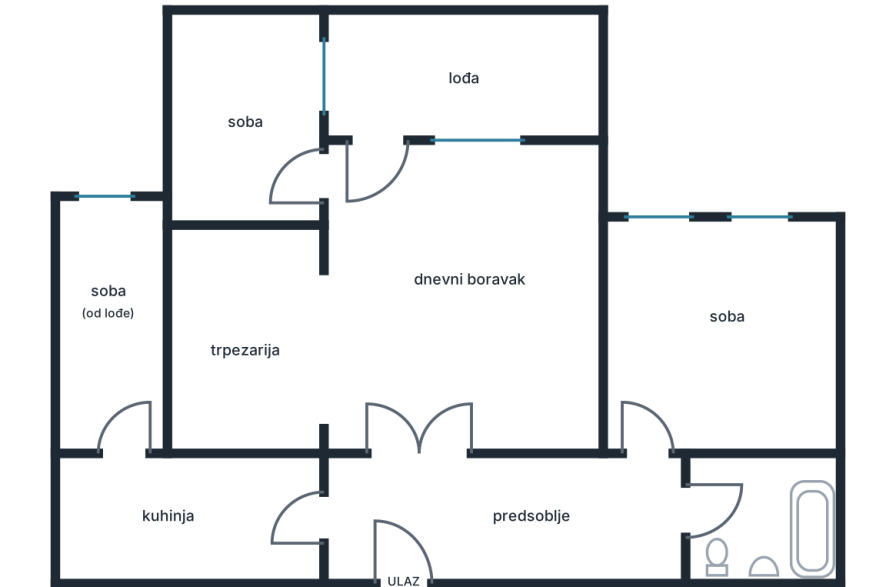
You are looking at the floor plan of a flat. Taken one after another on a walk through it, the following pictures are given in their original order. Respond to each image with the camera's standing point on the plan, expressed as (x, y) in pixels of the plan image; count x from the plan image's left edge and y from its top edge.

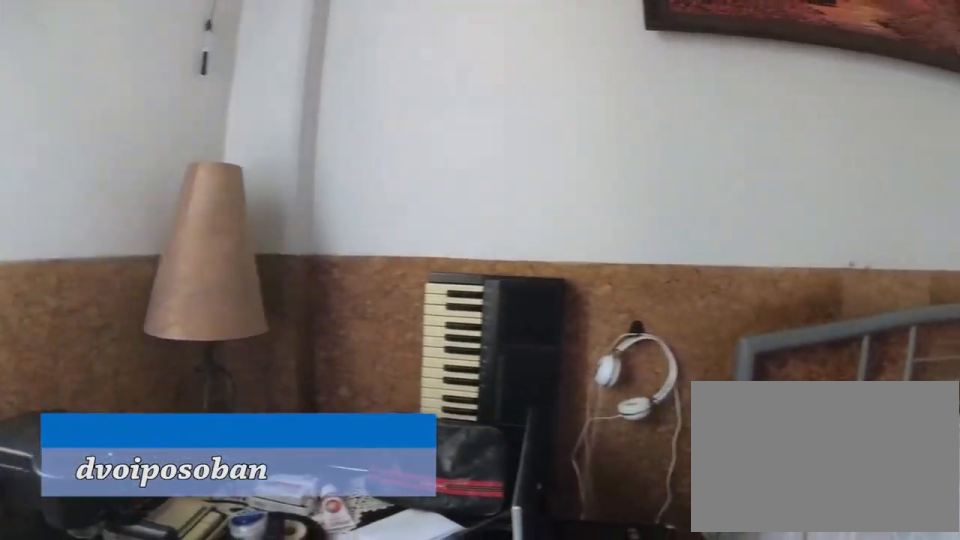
(744, 255)
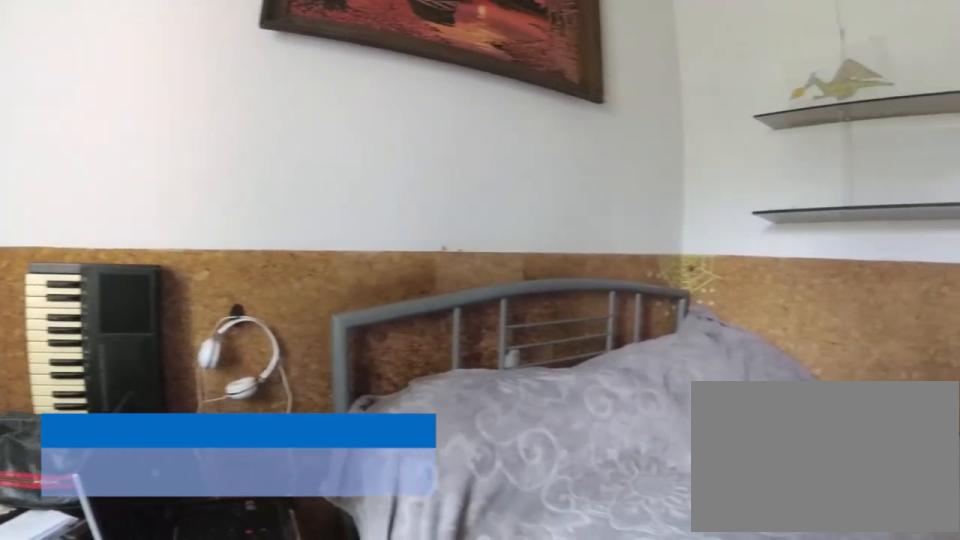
(754, 244)
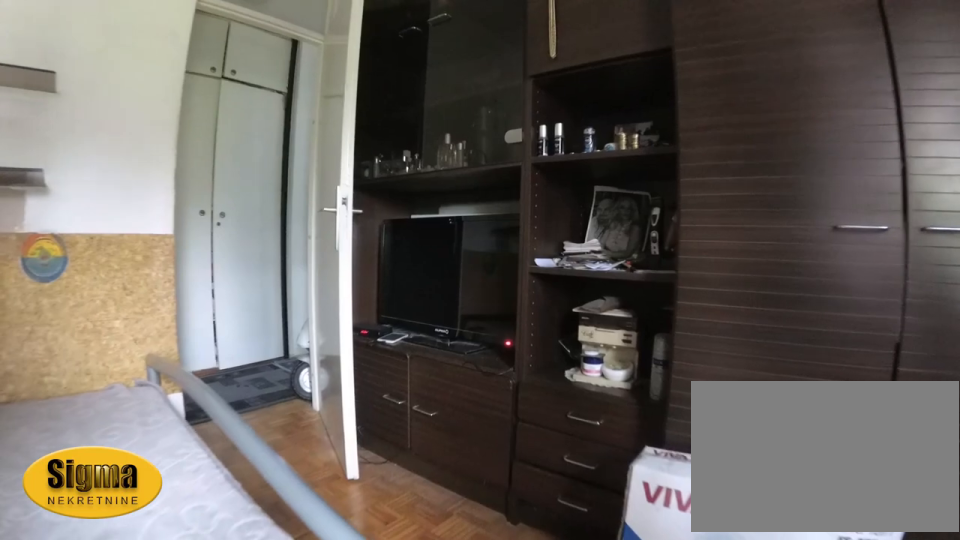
(738, 250)
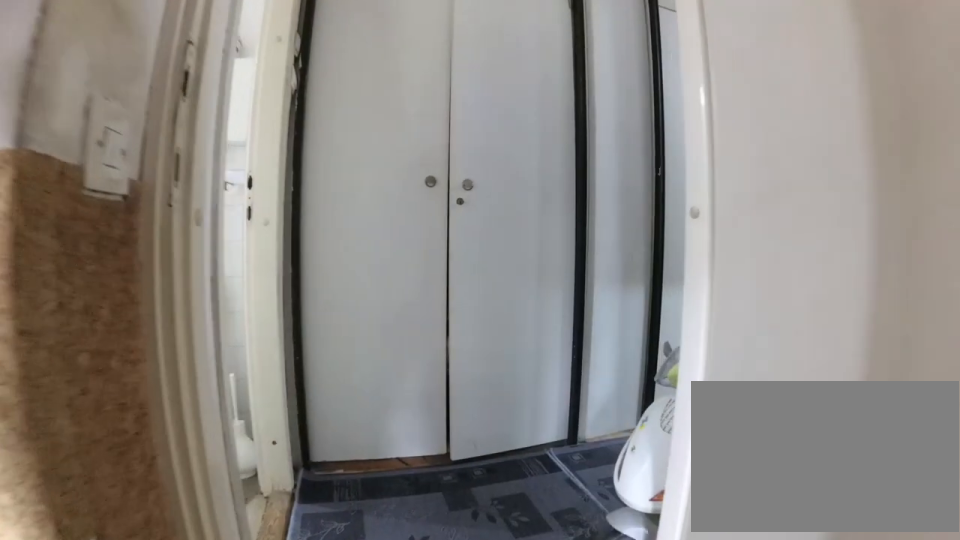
(649, 414)
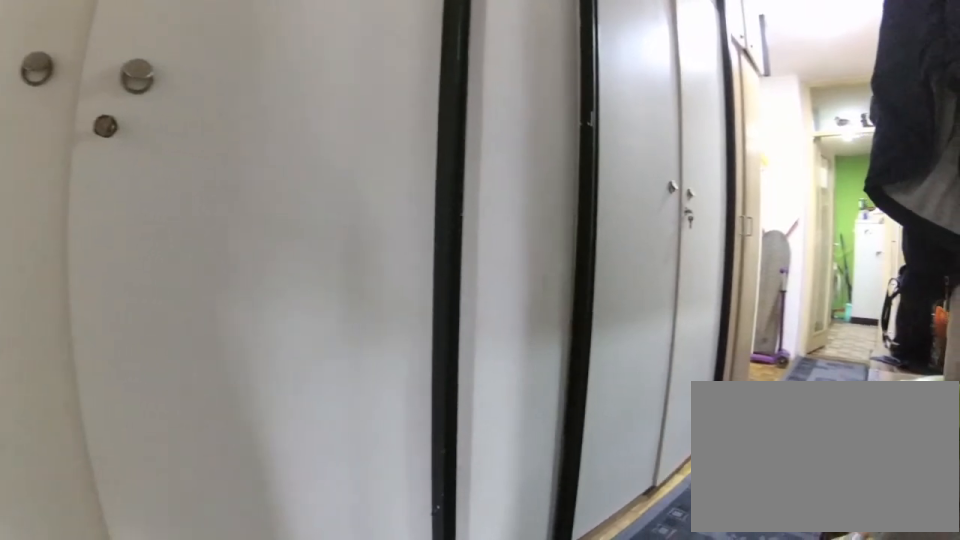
(688, 495)
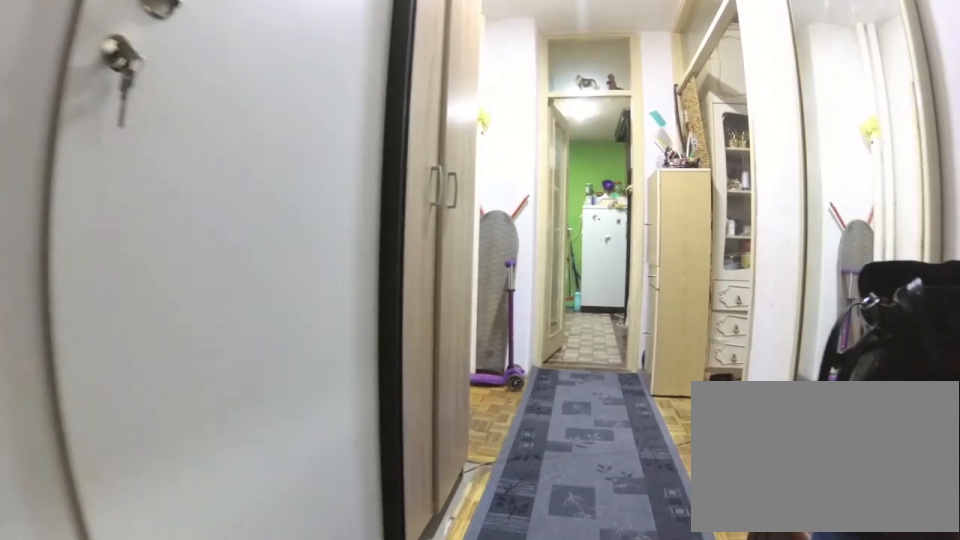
(622, 514)
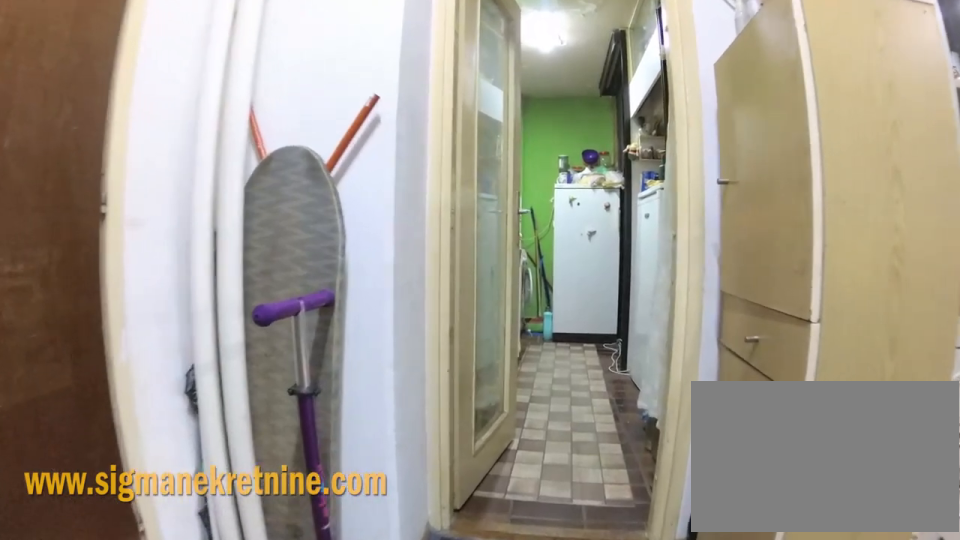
(471, 514)
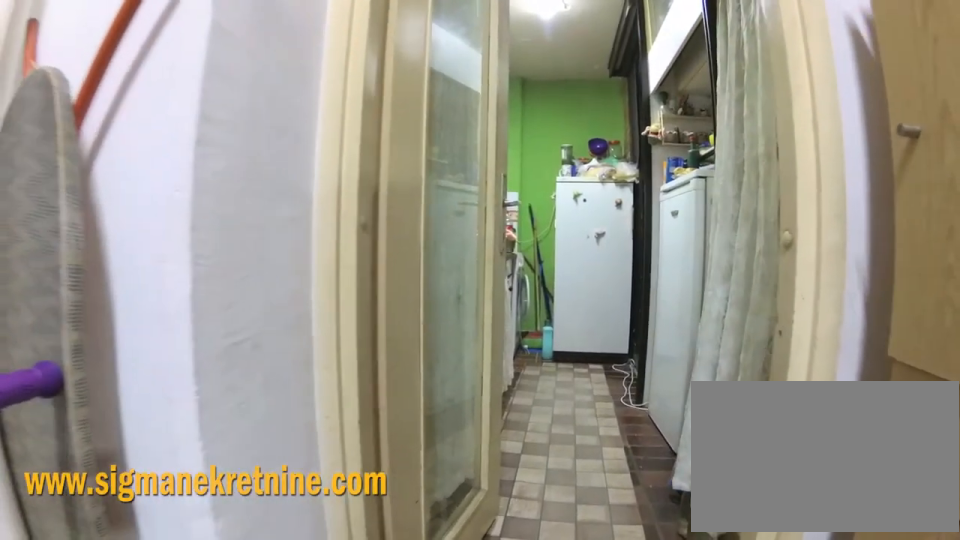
(419, 514)
